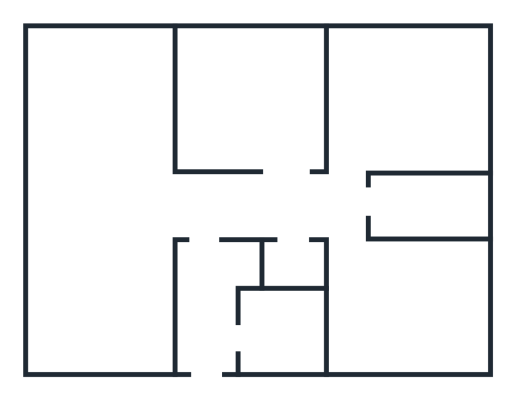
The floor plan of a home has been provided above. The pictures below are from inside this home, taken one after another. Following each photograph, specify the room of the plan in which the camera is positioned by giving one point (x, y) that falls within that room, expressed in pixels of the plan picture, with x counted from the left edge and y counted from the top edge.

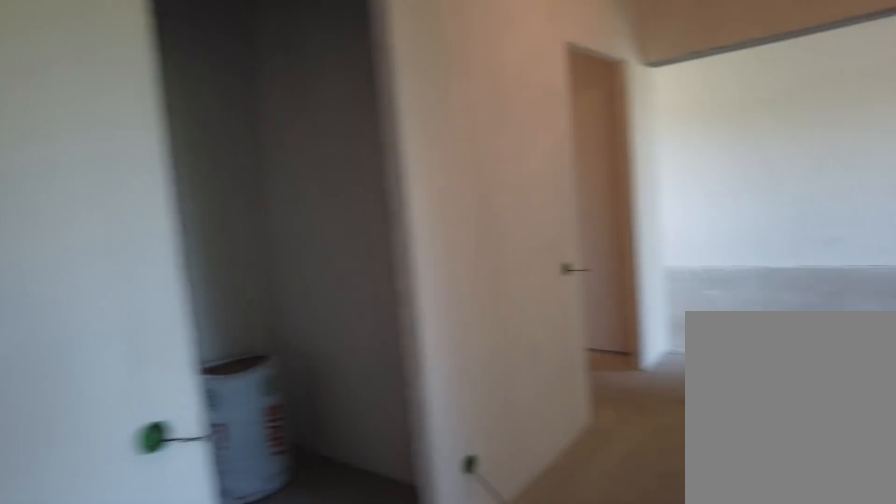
(340, 204)
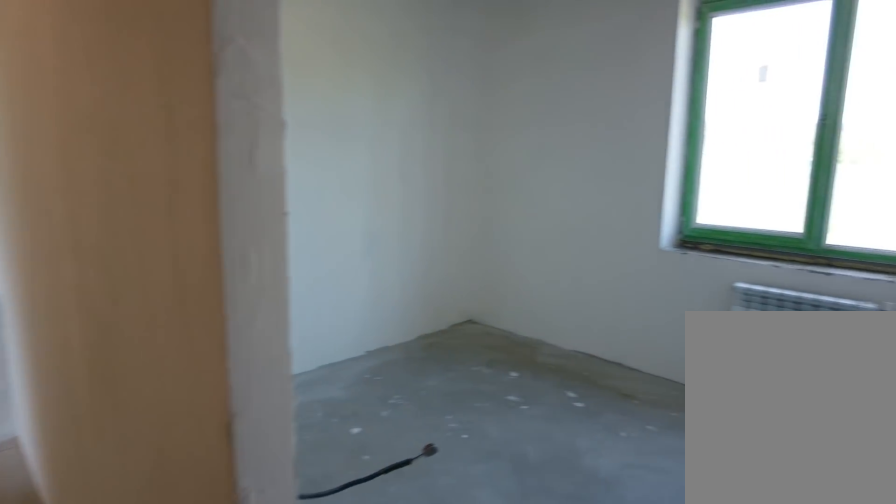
(291, 215)
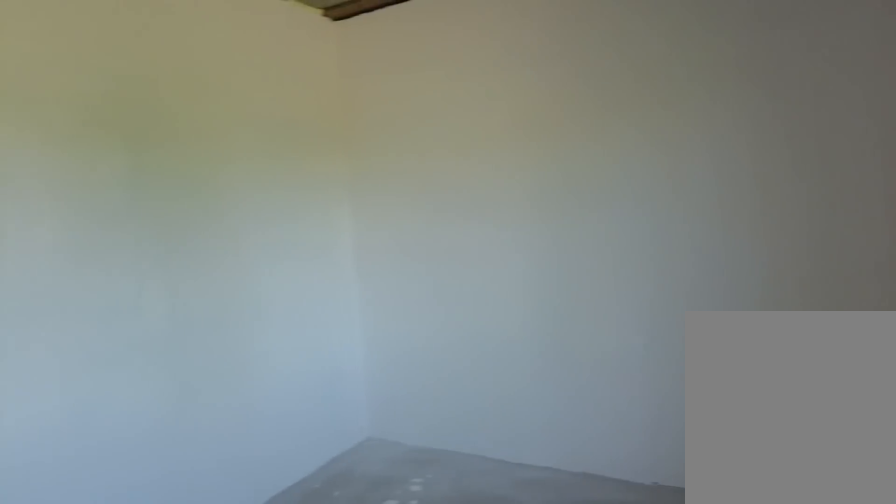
(285, 146)
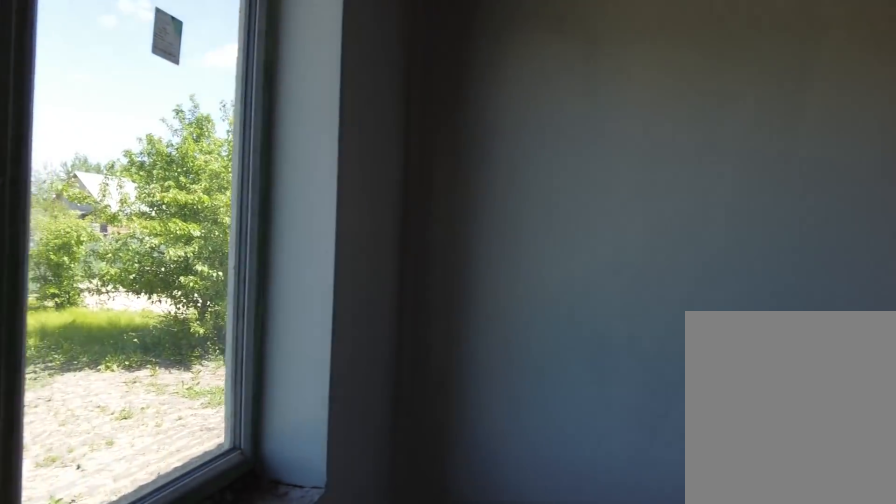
(285, 146)
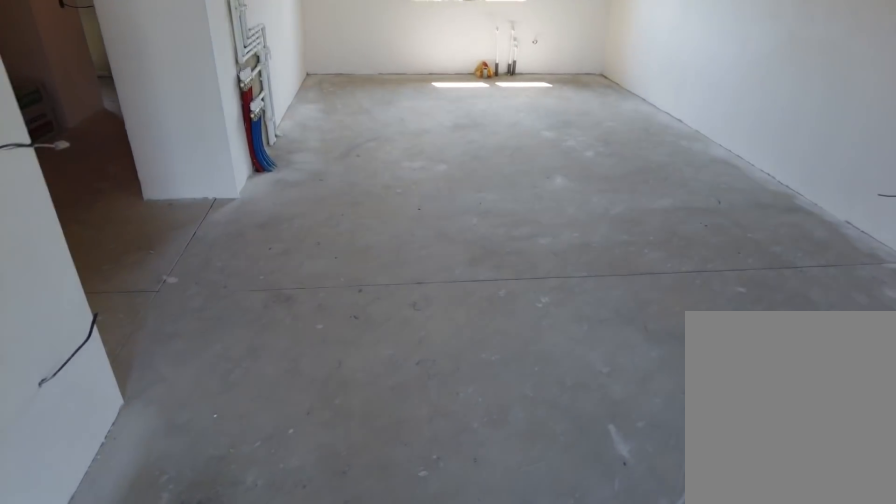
(113, 213)
